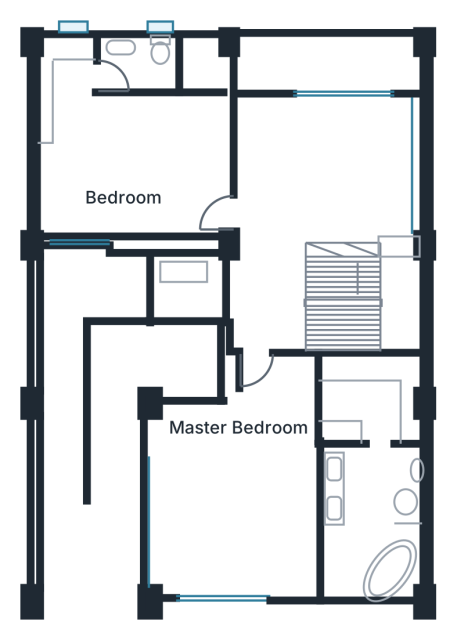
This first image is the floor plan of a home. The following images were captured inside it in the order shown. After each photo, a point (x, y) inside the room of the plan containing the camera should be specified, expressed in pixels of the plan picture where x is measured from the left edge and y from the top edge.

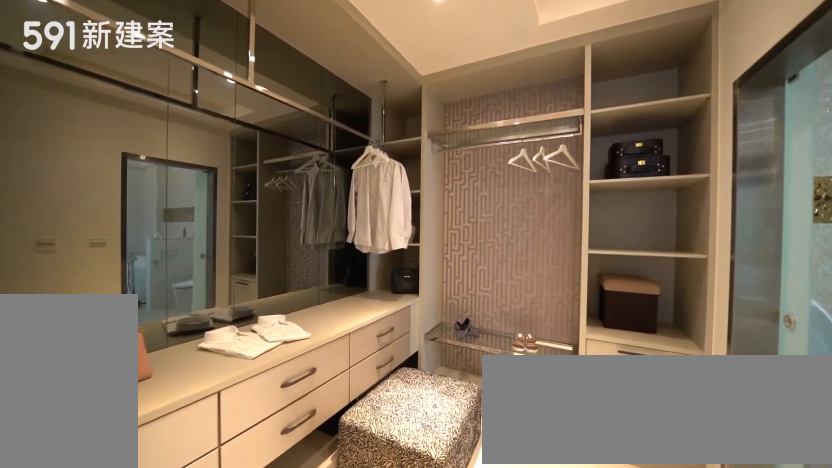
(379, 403)
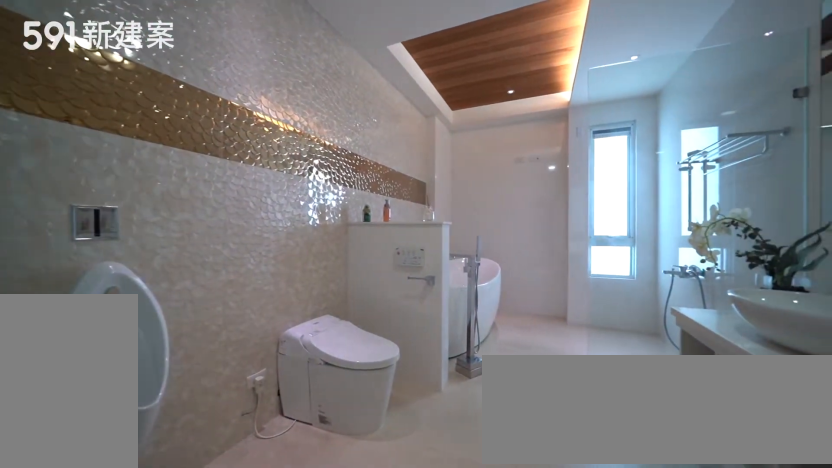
(376, 538)
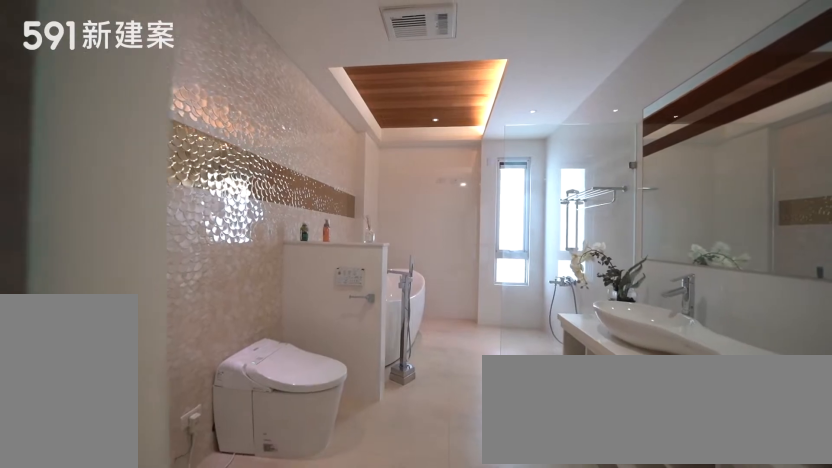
(376, 538)
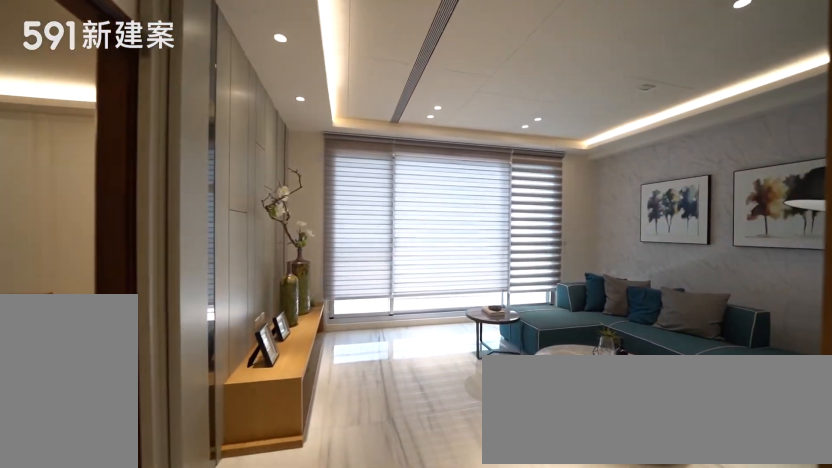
(332, 172)
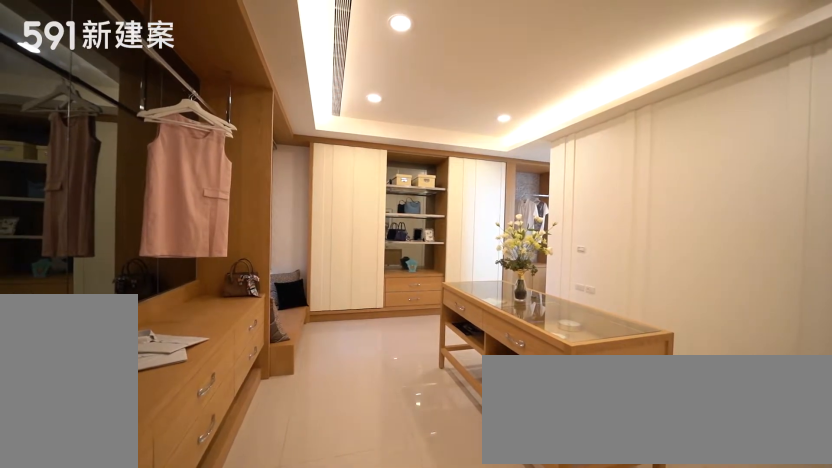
(121, 157)
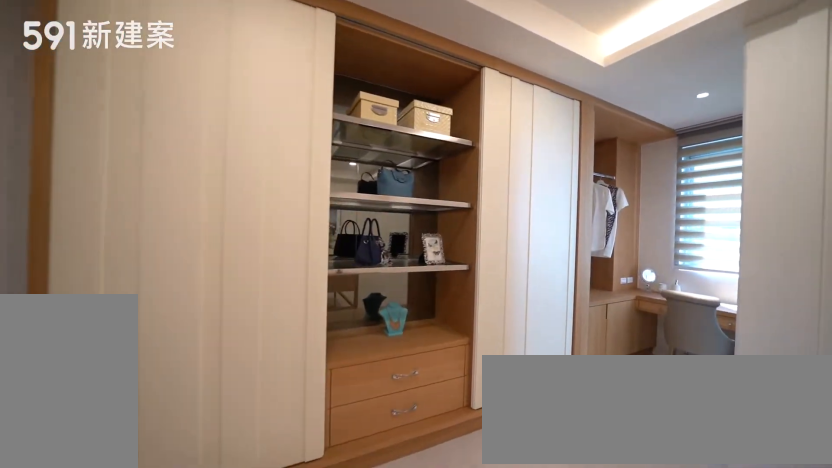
(121, 157)
